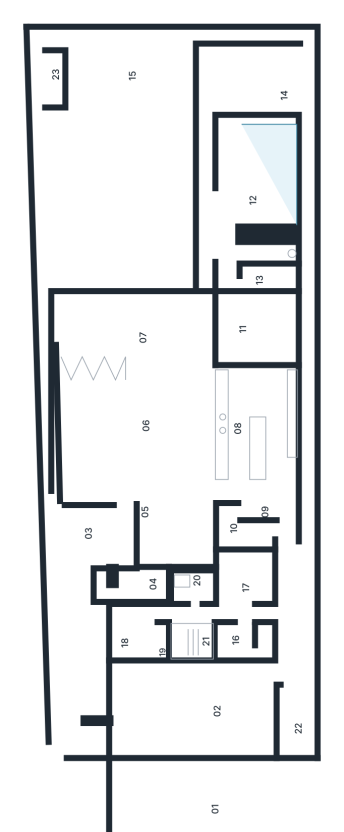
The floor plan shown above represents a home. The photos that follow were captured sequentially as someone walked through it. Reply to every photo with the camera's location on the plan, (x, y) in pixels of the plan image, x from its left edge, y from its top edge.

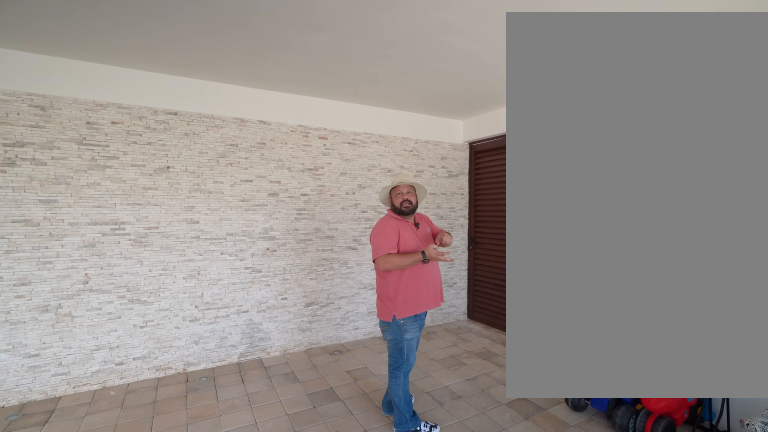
(213, 736)
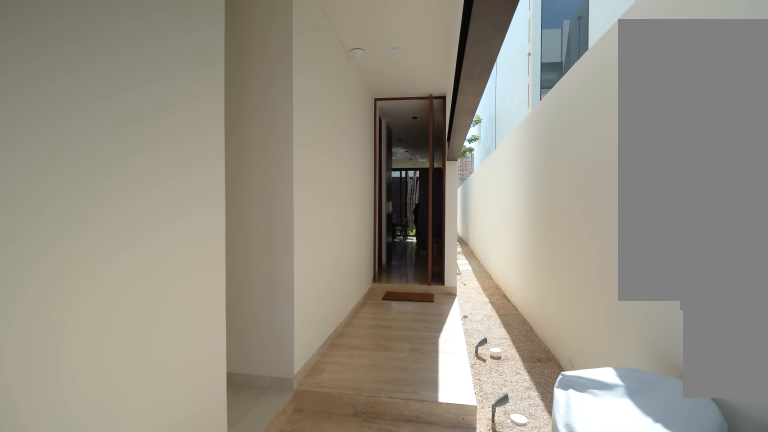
(289, 673)
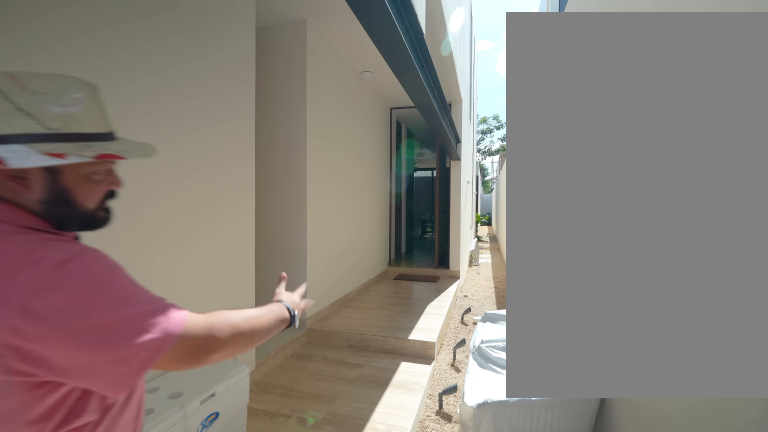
(302, 647)
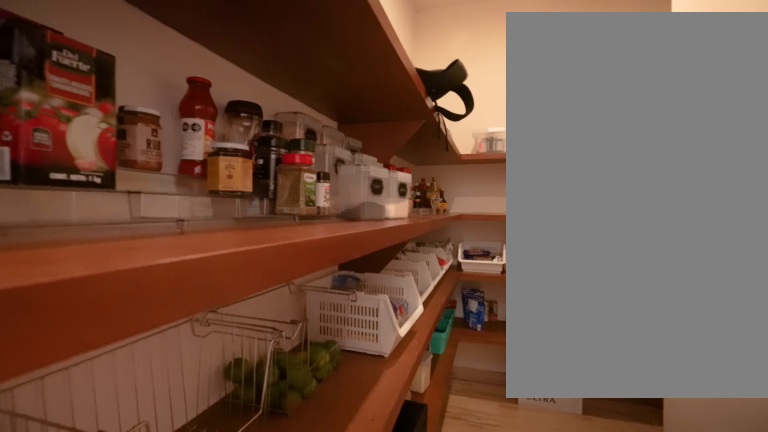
(265, 533)
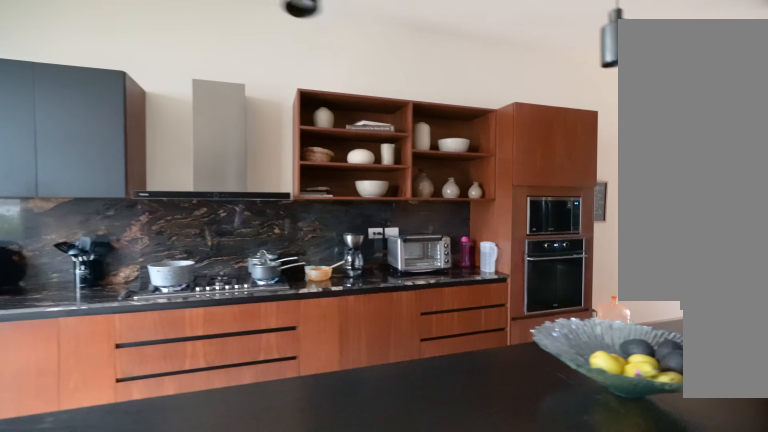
(233, 384)
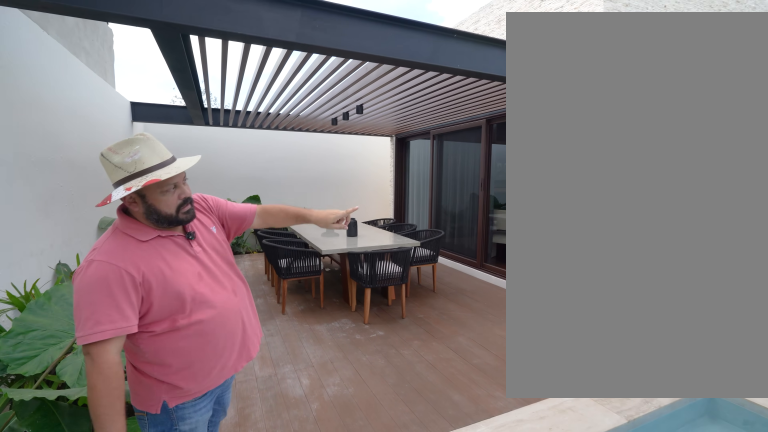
(219, 80)
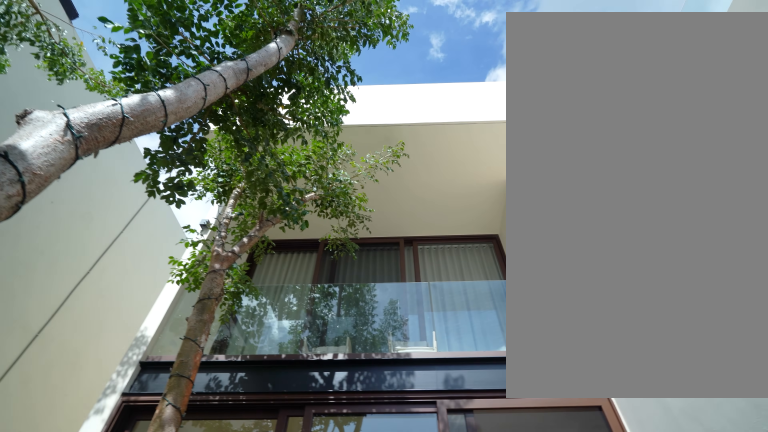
(232, 332)
